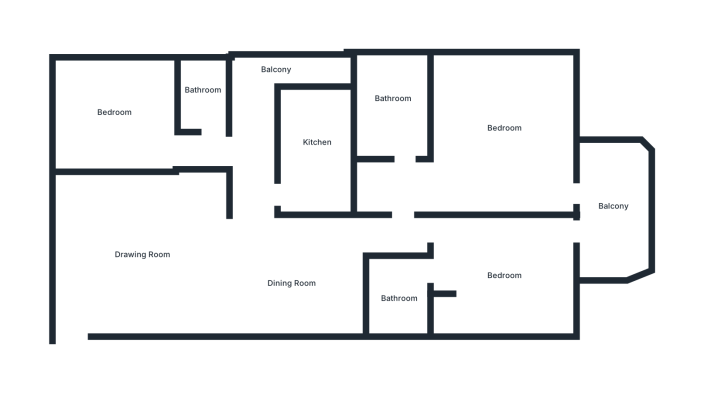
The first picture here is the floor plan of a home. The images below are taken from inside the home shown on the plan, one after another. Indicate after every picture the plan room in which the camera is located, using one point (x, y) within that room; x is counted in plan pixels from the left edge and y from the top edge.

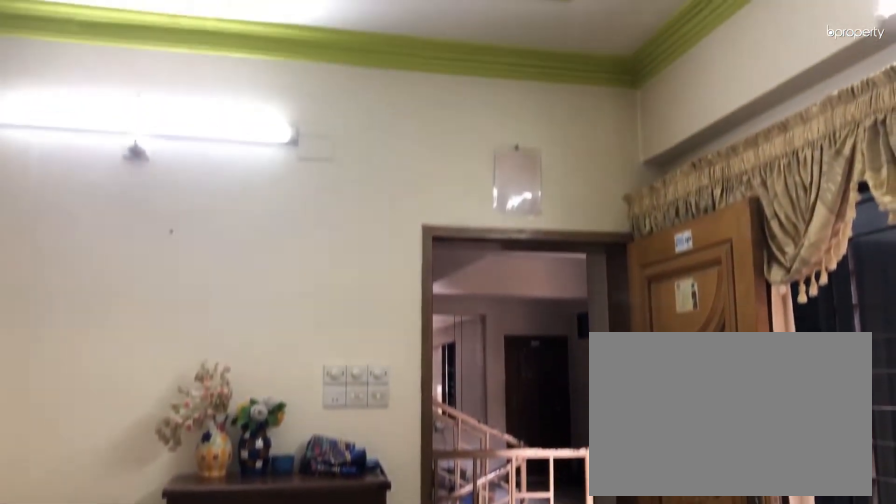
(144, 251)
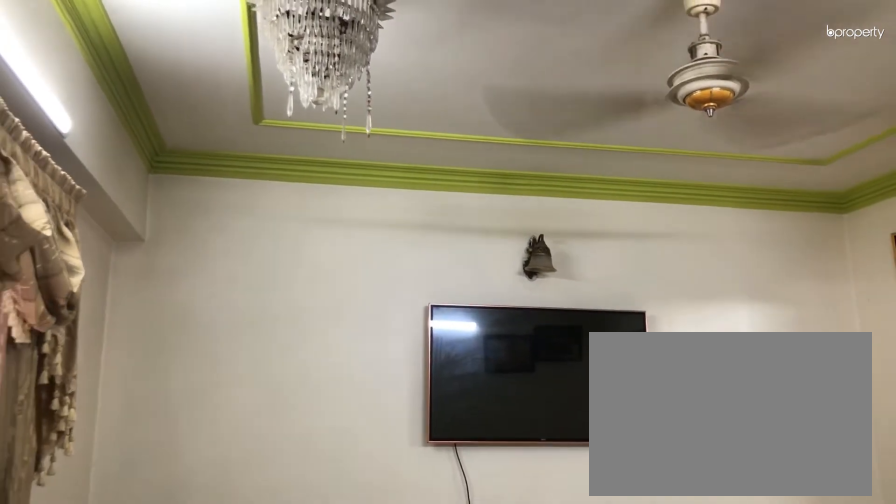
(144, 251)
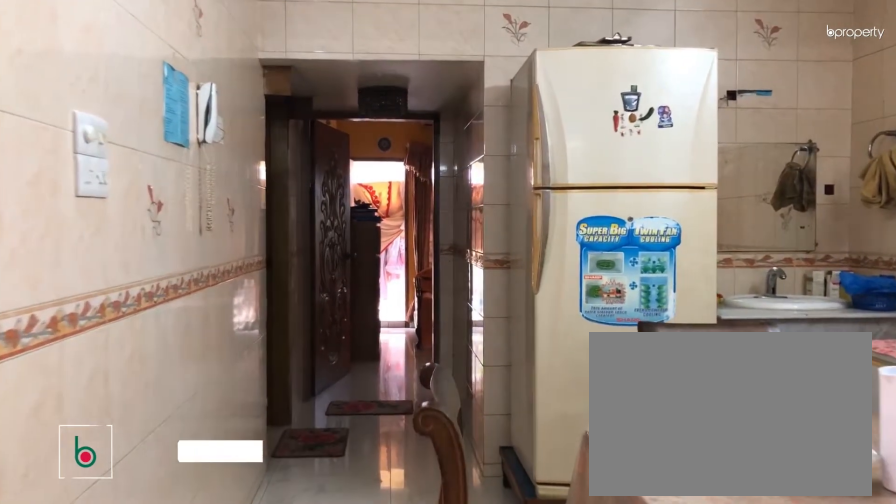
(295, 280)
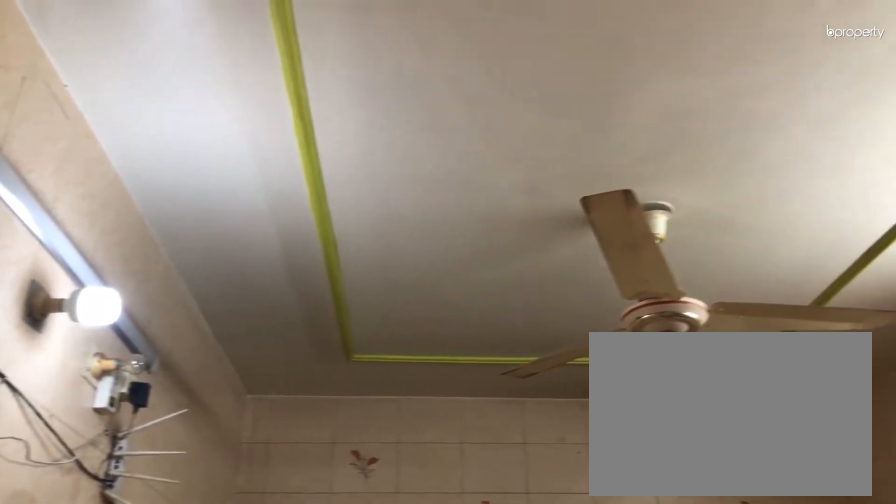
(295, 280)
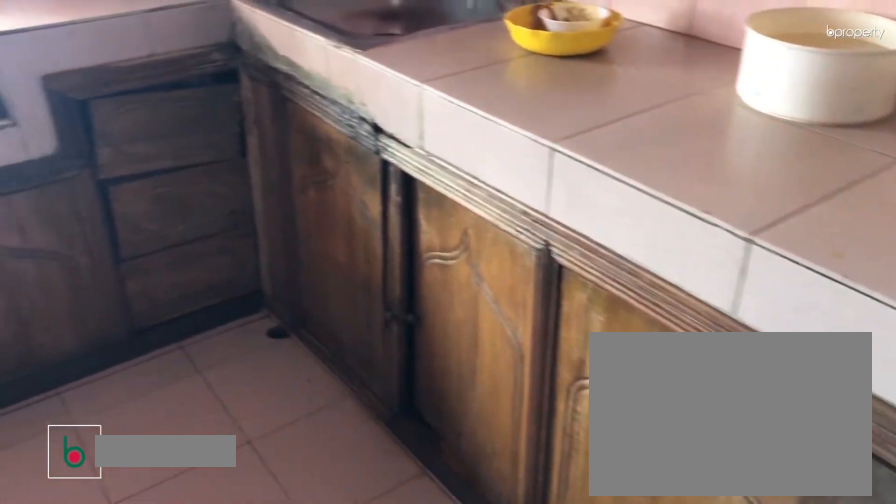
(314, 144)
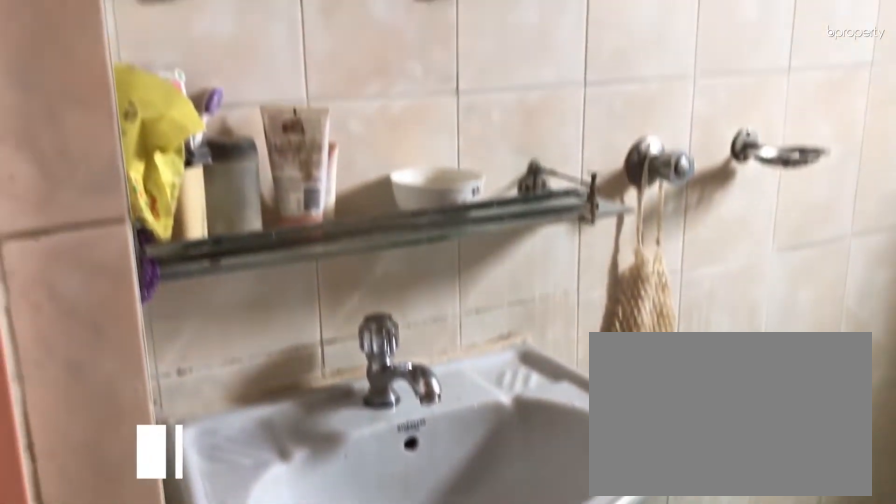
(201, 94)
